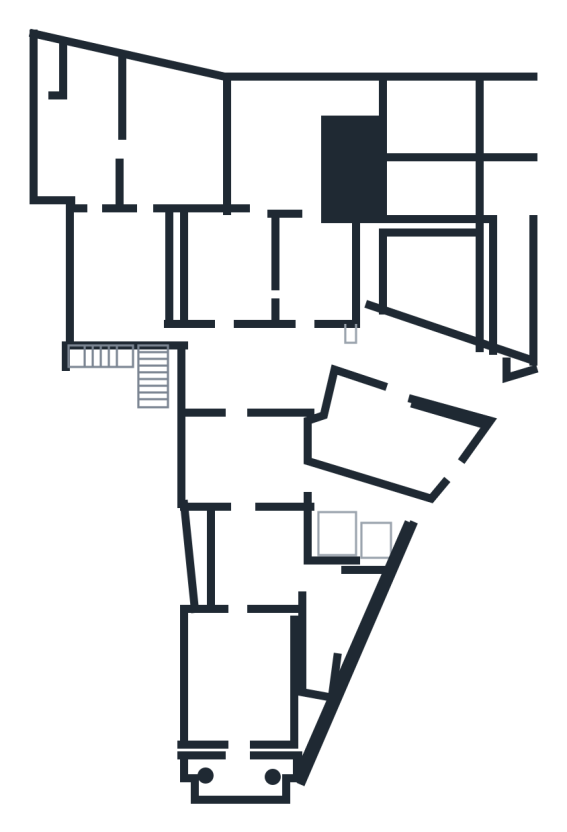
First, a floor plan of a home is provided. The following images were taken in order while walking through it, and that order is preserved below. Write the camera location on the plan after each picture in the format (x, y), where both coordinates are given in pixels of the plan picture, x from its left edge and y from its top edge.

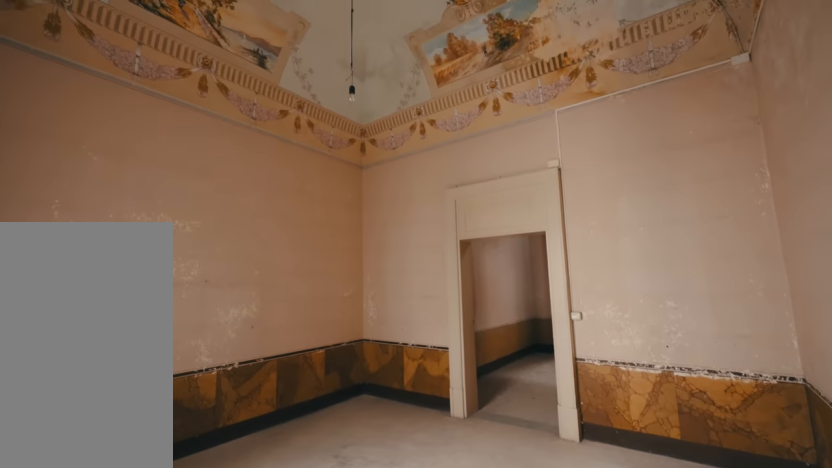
(246, 678)
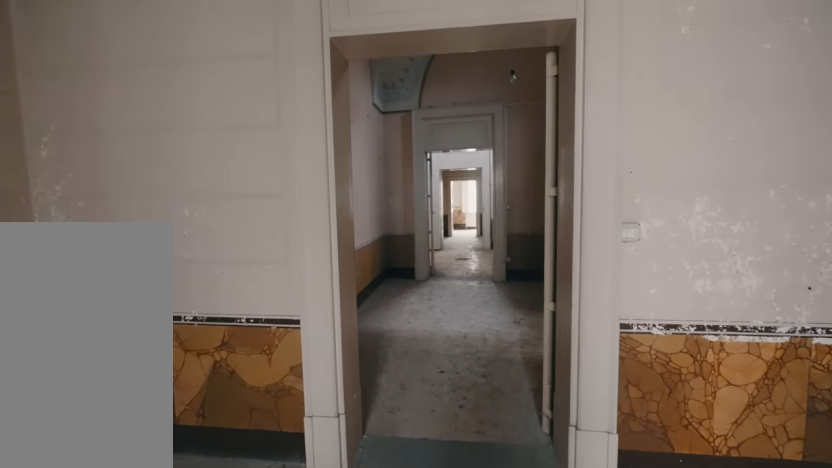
(246, 678)
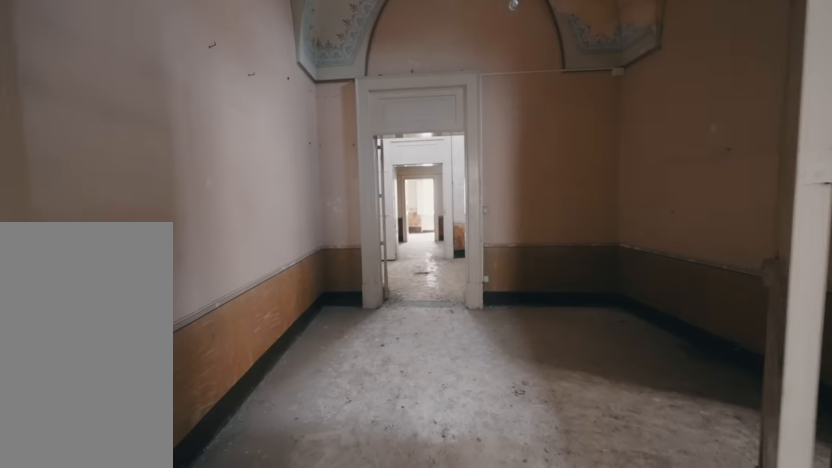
(244, 593)
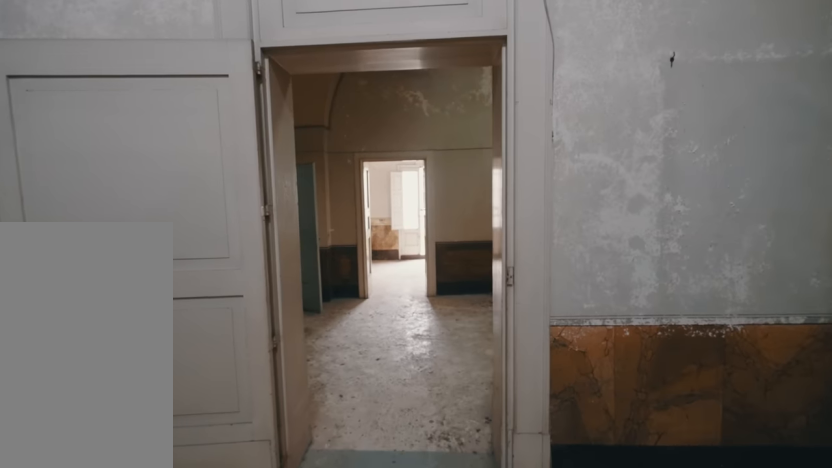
(243, 468)
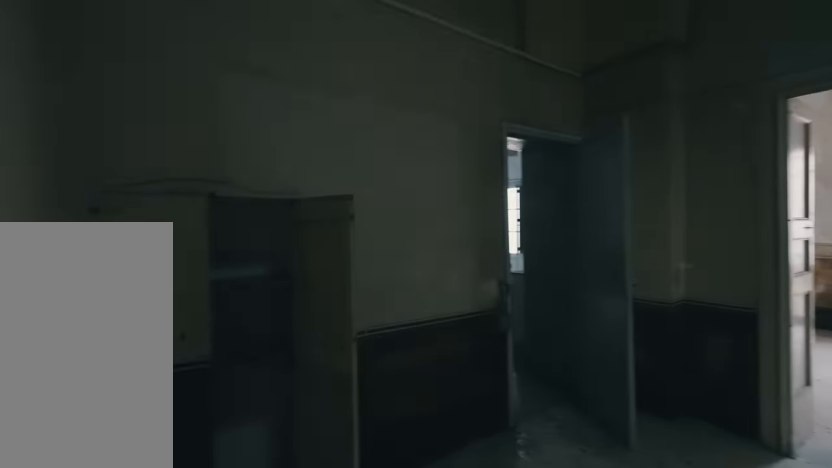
(258, 376)
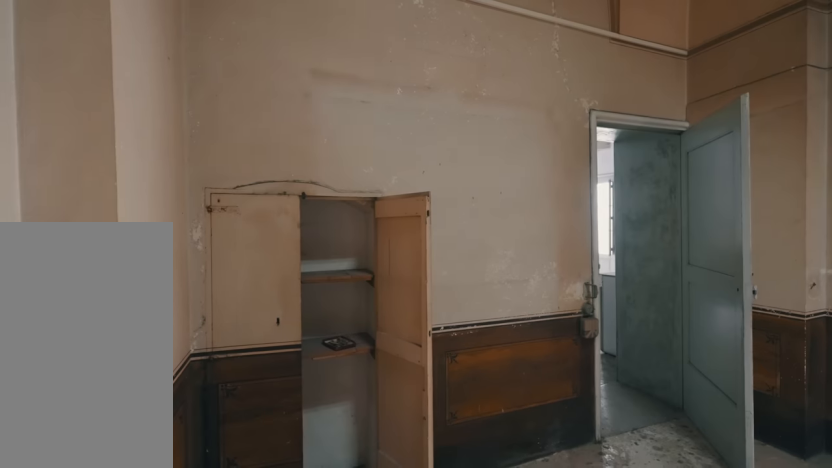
(258, 376)
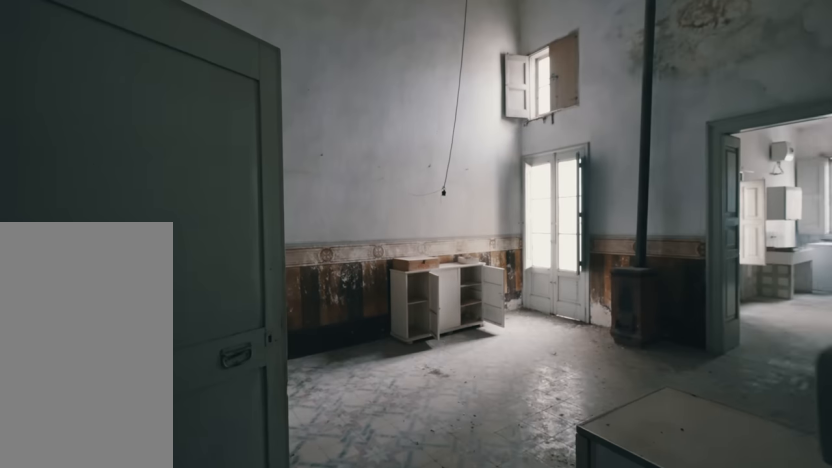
(122, 283)
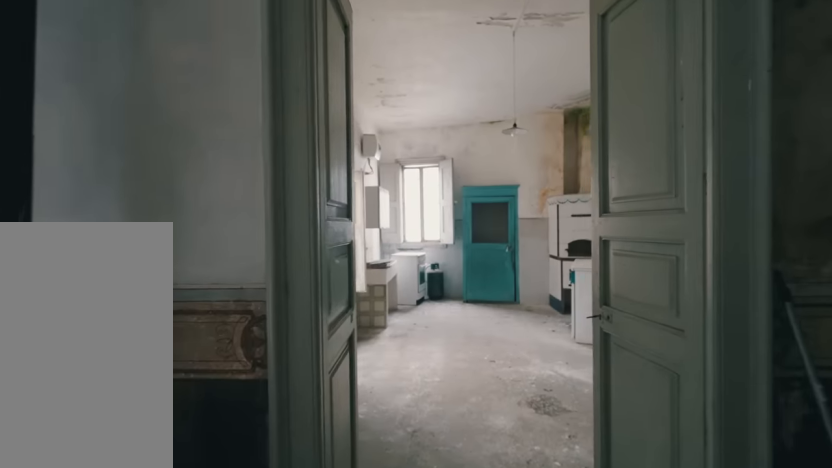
(124, 272)
